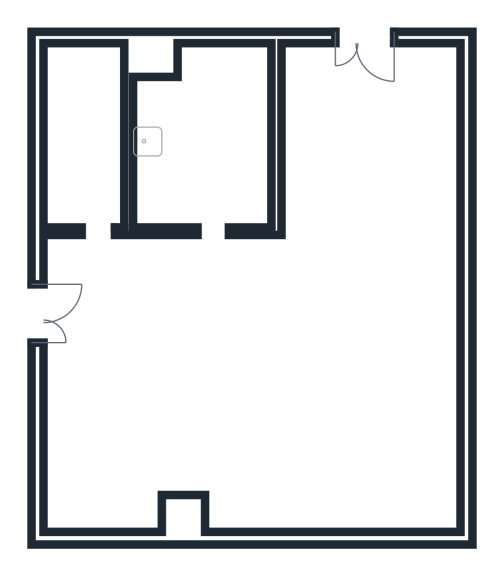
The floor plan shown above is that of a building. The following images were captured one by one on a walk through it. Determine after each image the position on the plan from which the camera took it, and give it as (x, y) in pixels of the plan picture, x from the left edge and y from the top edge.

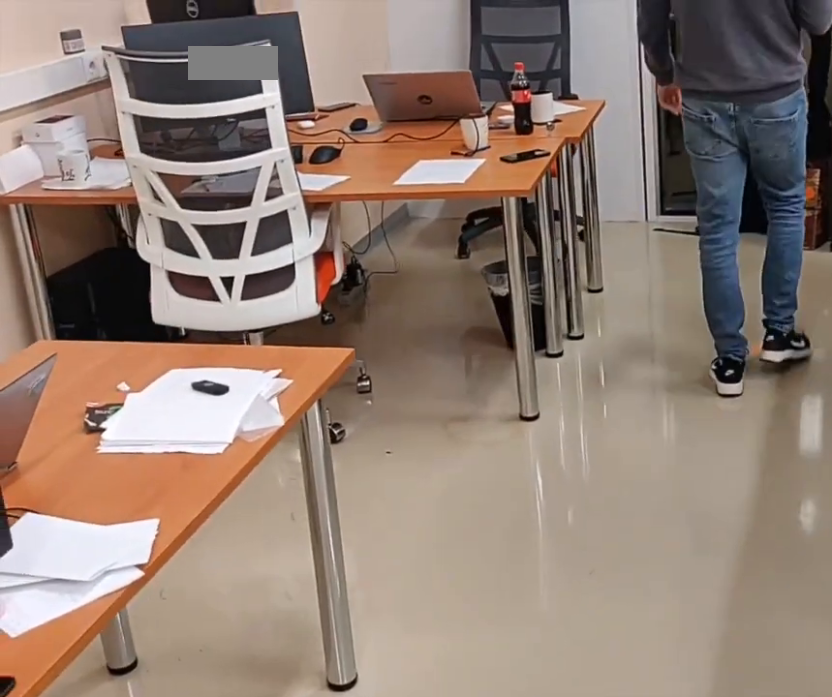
(370, 467)
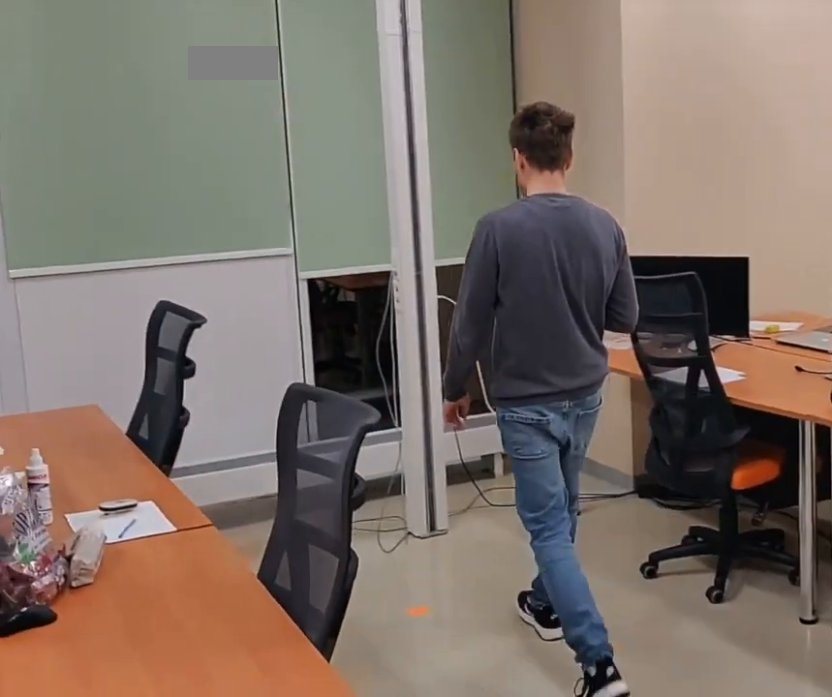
(238, 427)
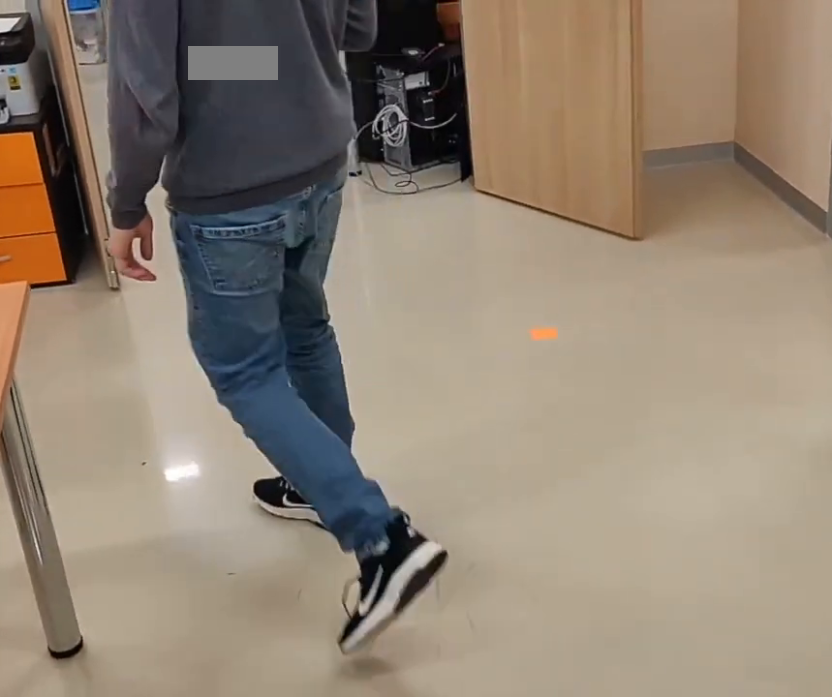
(146, 311)
